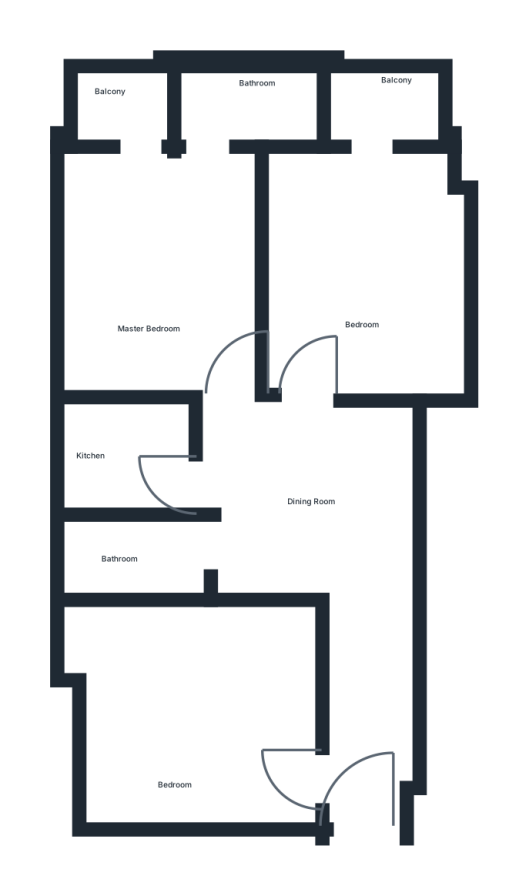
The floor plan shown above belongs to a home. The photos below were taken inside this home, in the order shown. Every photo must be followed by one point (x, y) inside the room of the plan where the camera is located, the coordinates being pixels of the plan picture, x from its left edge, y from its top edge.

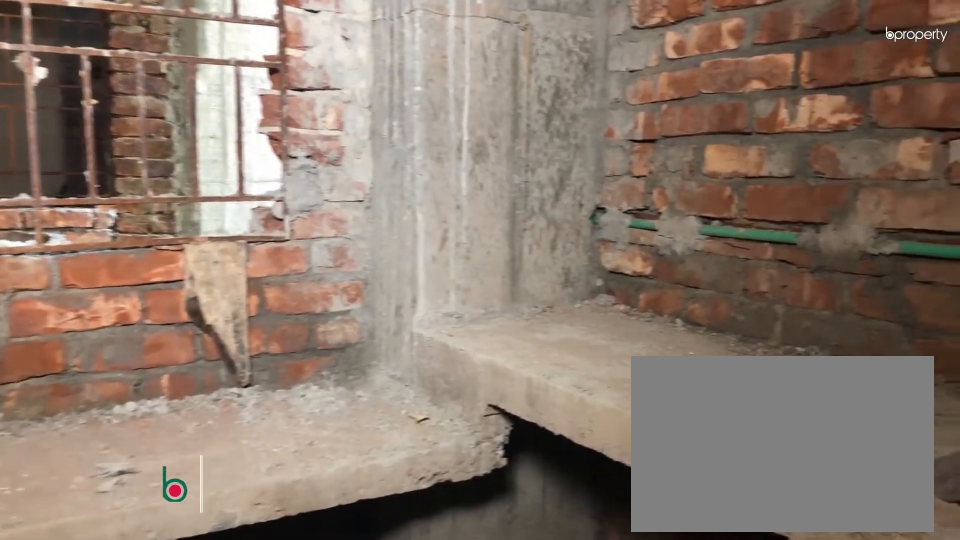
(110, 454)
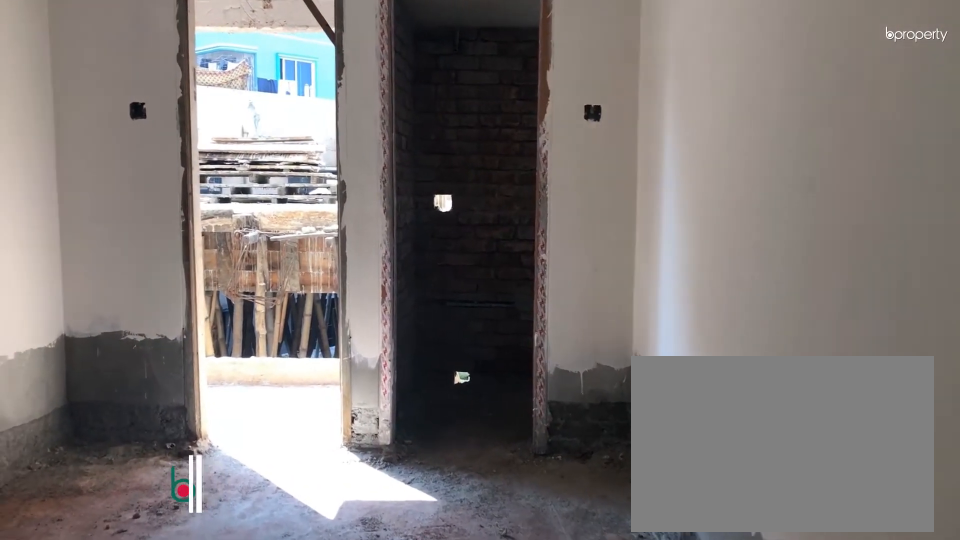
(156, 266)
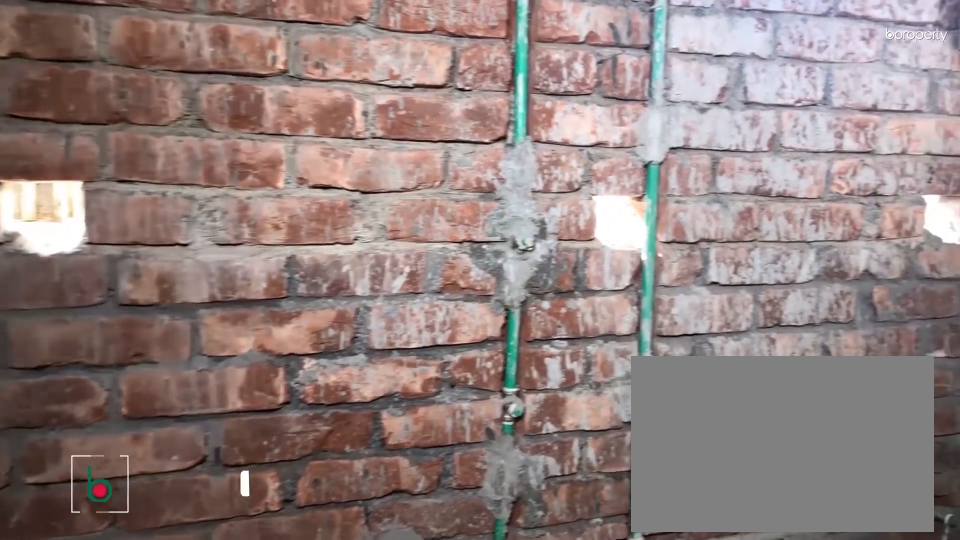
(247, 93)
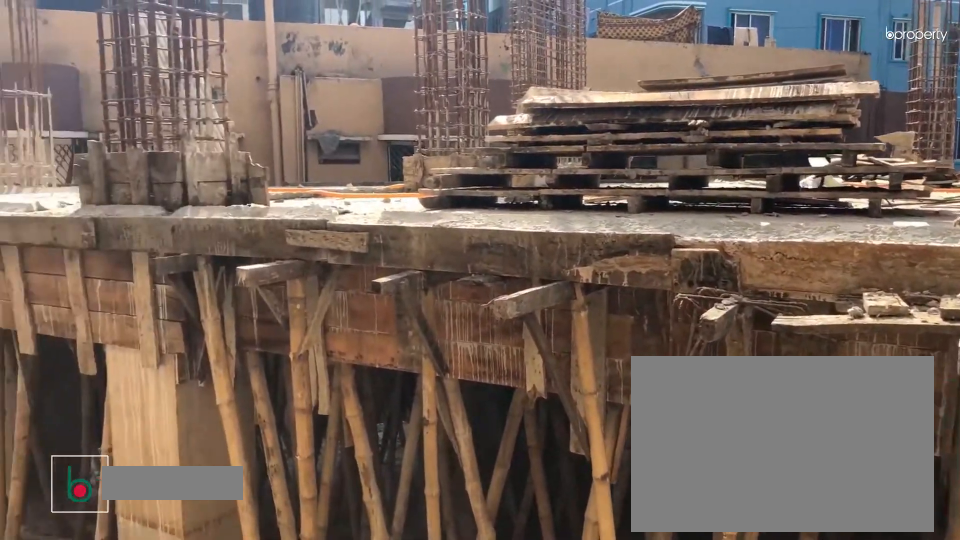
(122, 83)
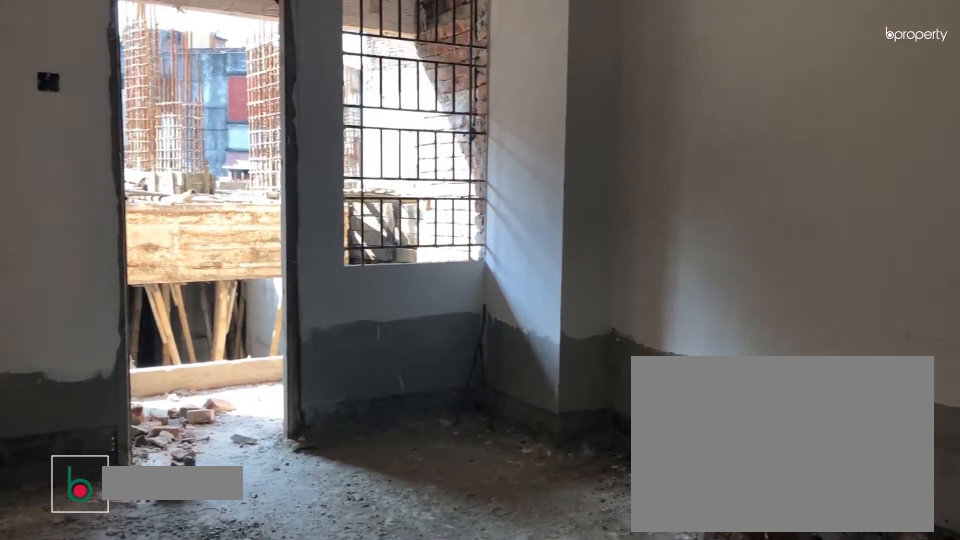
(350, 260)
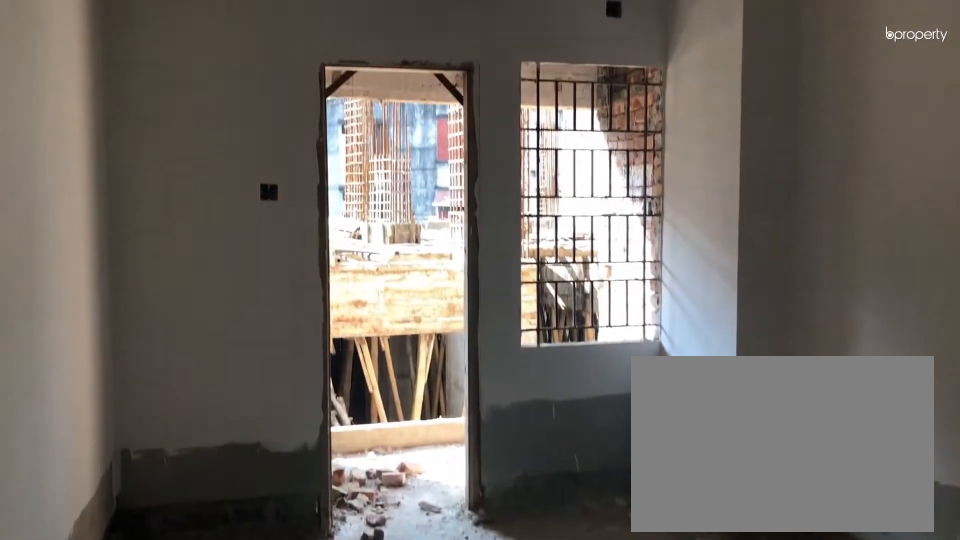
(351, 260)
